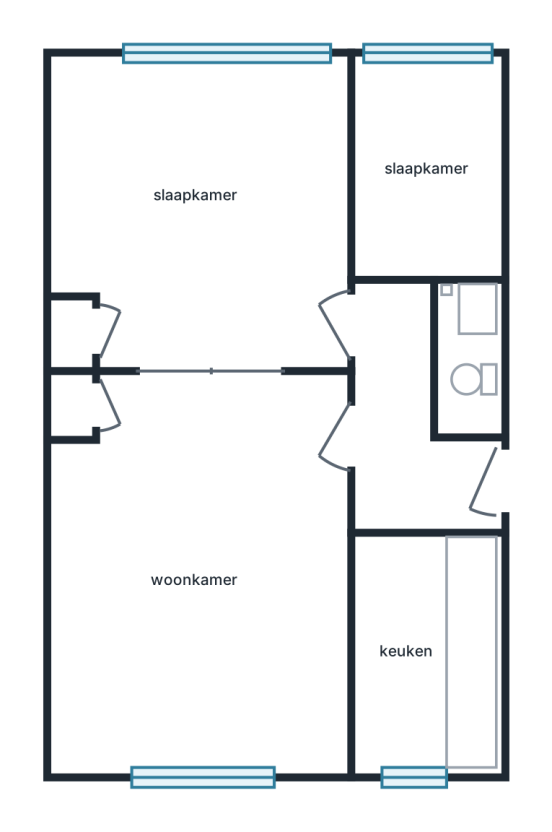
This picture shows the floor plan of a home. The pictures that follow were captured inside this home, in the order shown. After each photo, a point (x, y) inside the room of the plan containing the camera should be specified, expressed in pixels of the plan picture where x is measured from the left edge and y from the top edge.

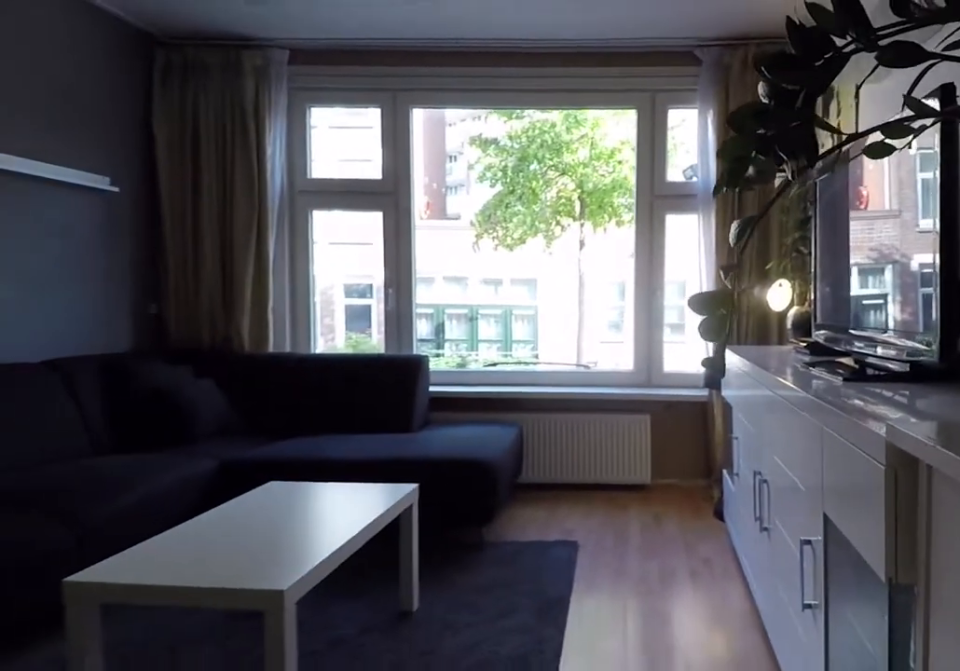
(206, 576)
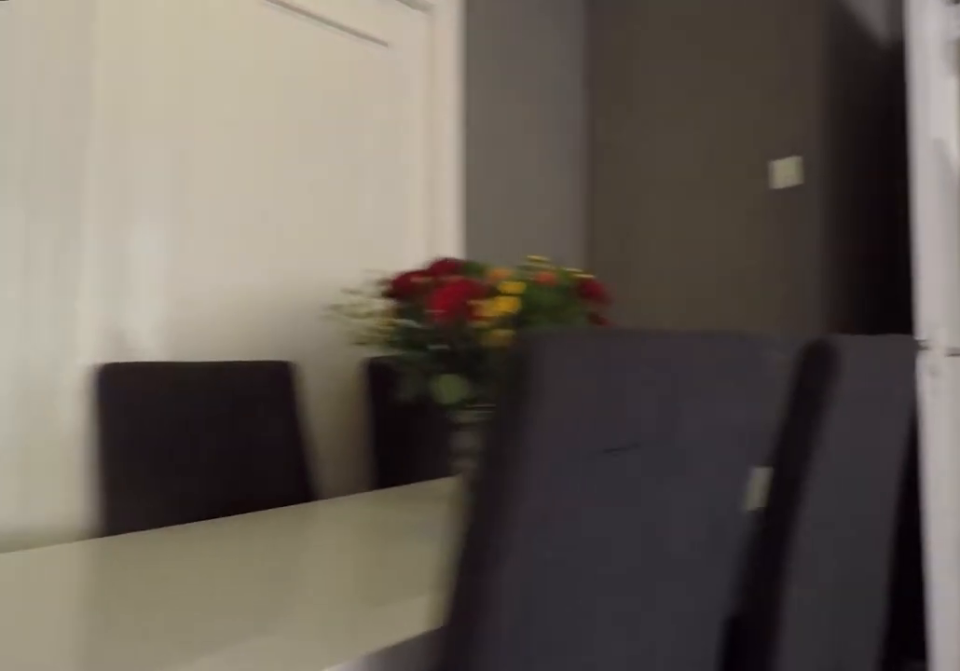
(206, 576)
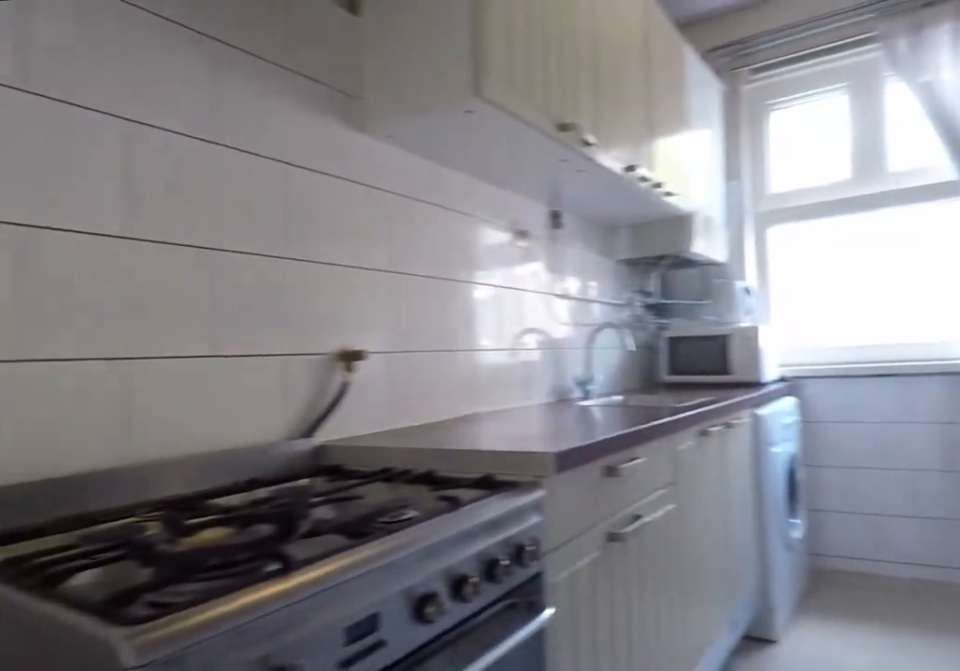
(425, 652)
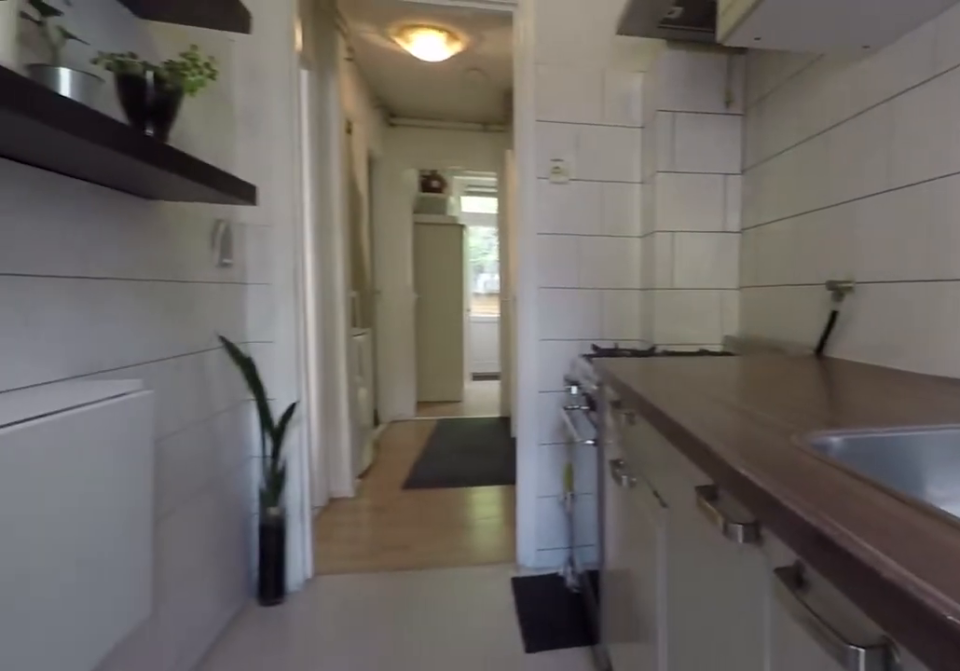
(425, 652)
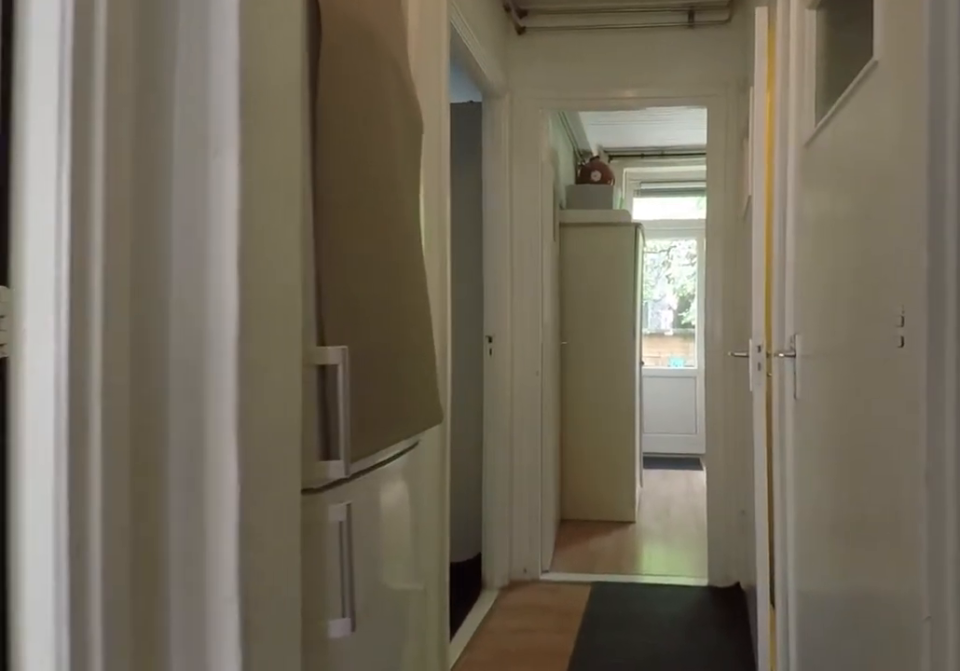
(410, 427)
